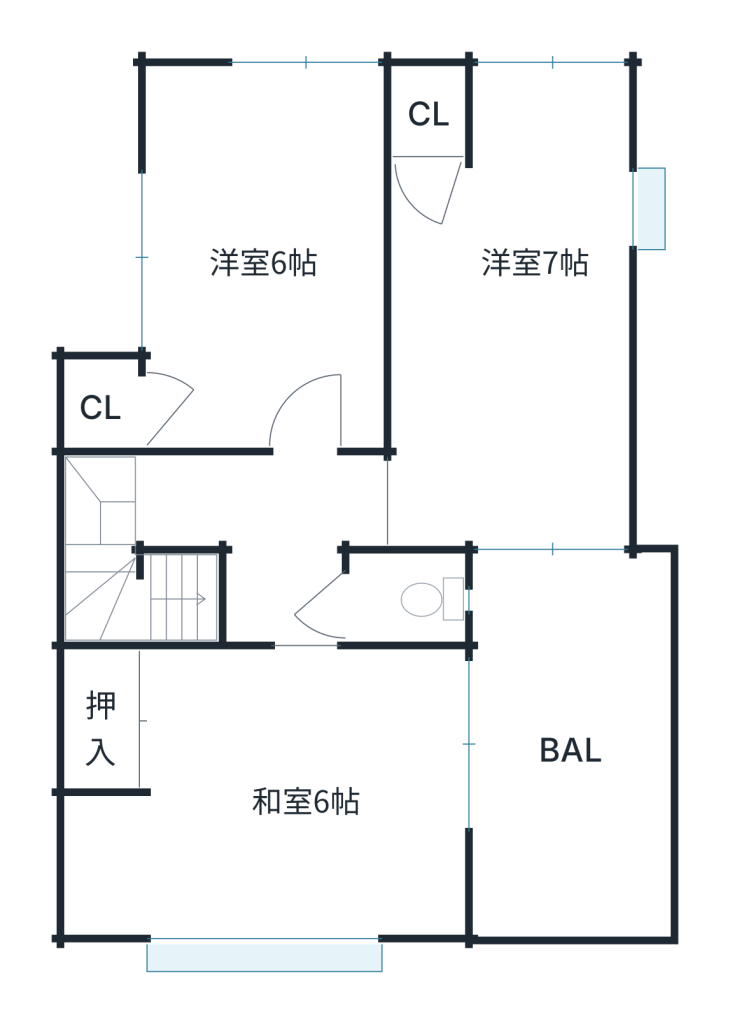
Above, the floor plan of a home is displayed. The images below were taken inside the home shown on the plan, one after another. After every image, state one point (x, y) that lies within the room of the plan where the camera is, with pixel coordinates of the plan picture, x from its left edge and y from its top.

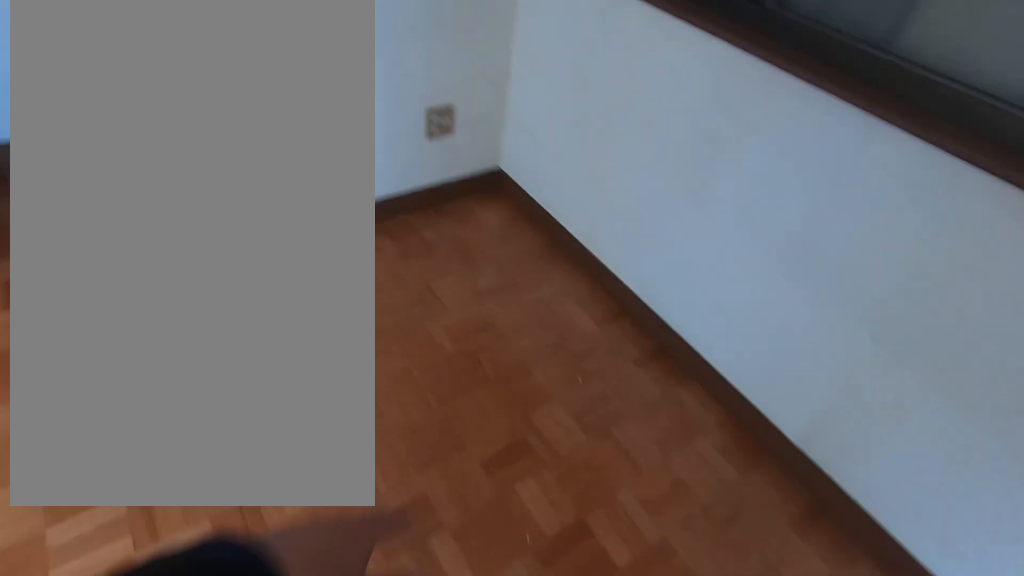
(279, 163)
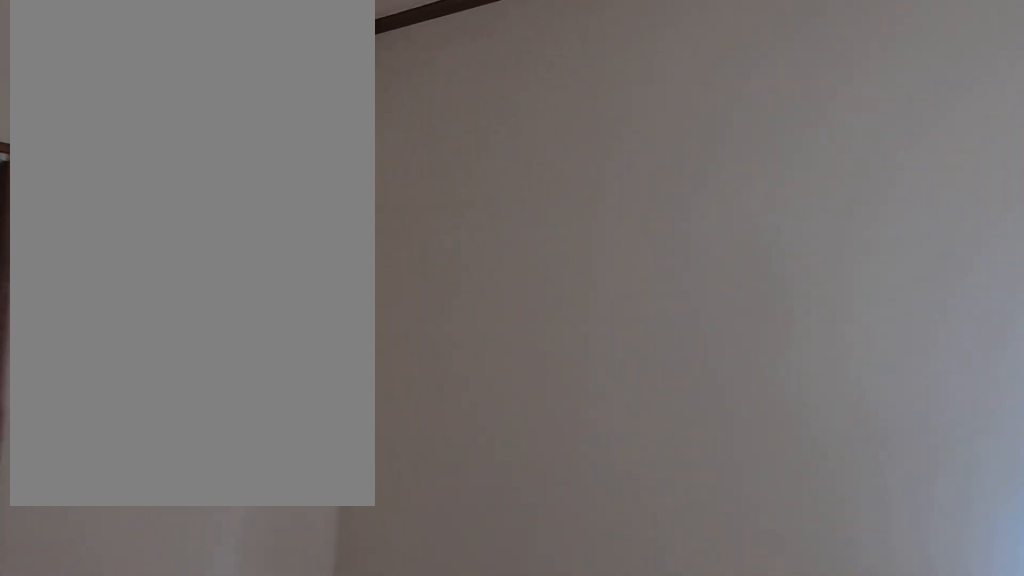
(285, 168)
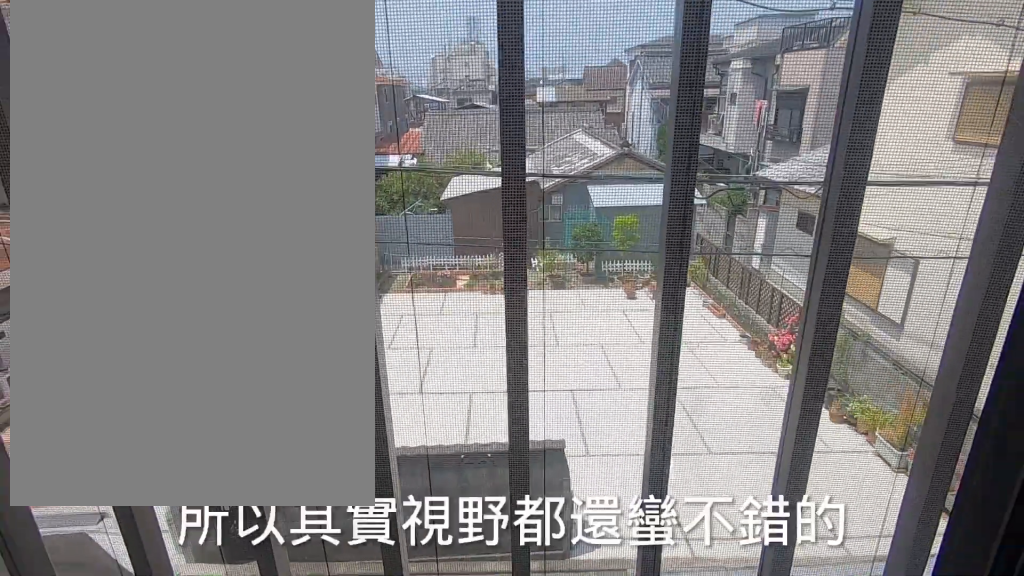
(323, 736)
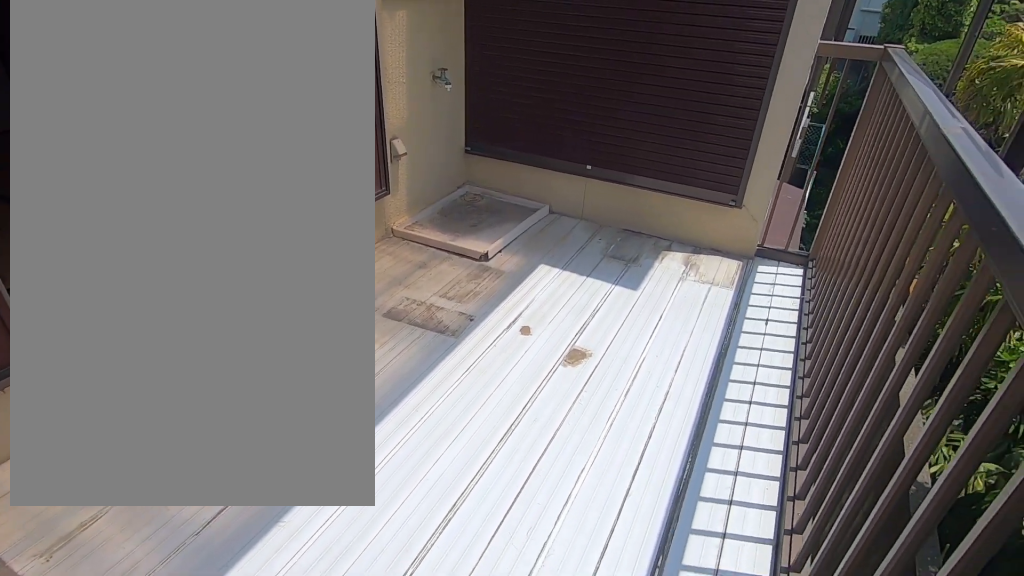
(588, 856)
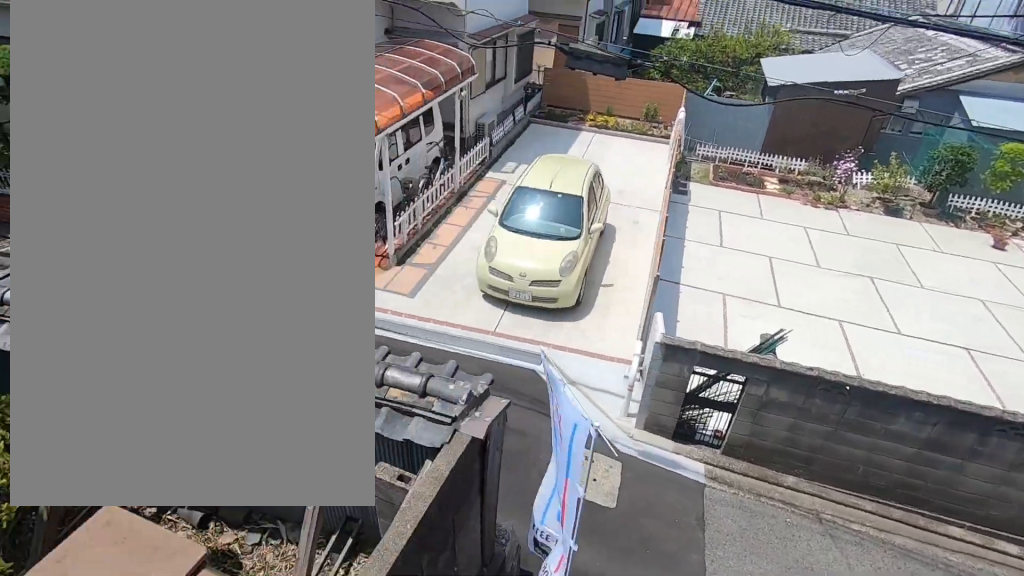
(588, 853)
